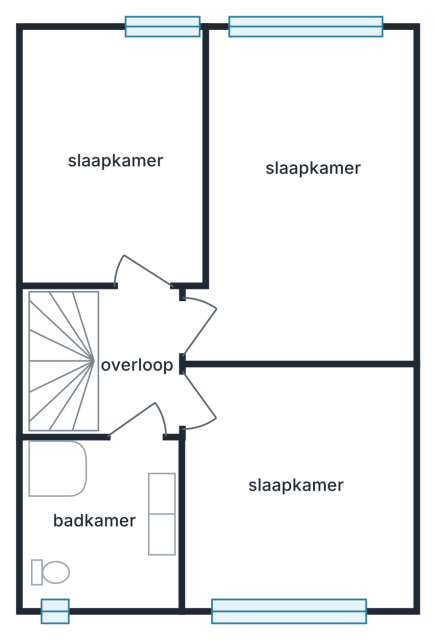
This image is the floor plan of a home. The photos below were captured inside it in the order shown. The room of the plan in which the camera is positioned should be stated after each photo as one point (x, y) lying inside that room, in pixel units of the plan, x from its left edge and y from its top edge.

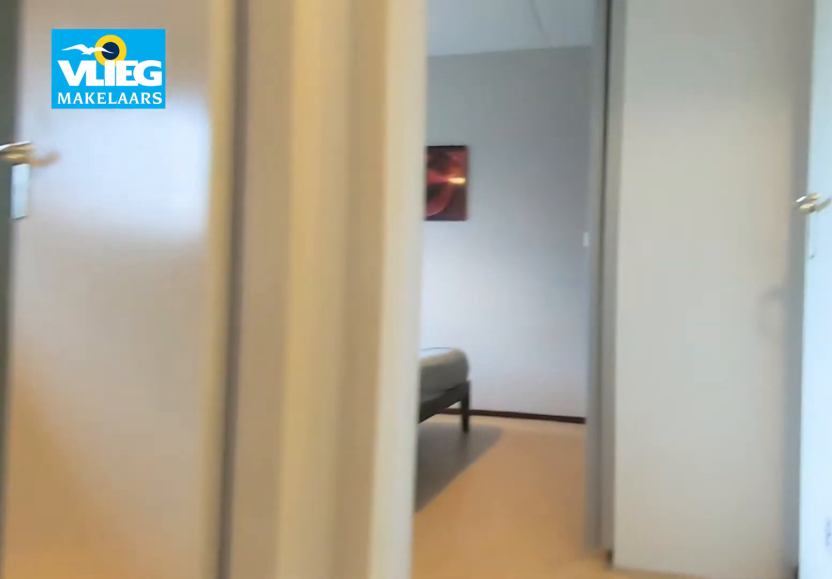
(136, 367)
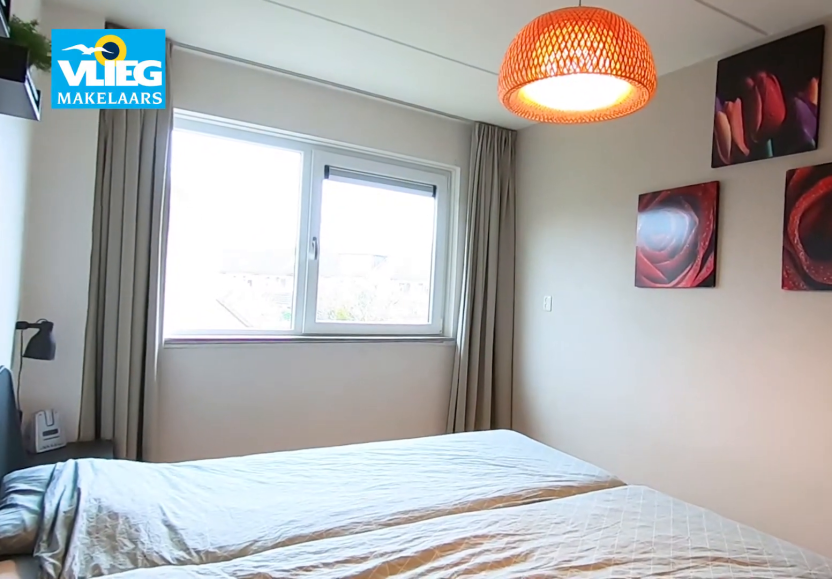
(303, 147)
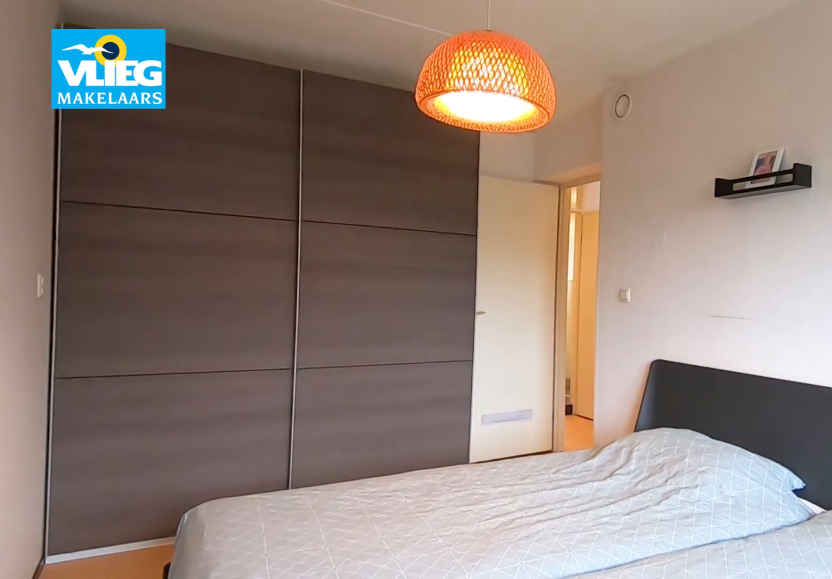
(303, 147)
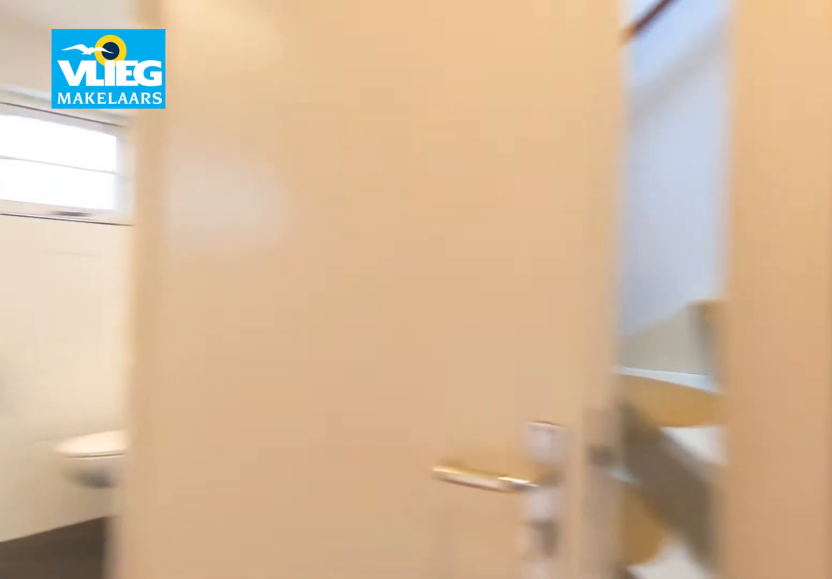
(136, 367)
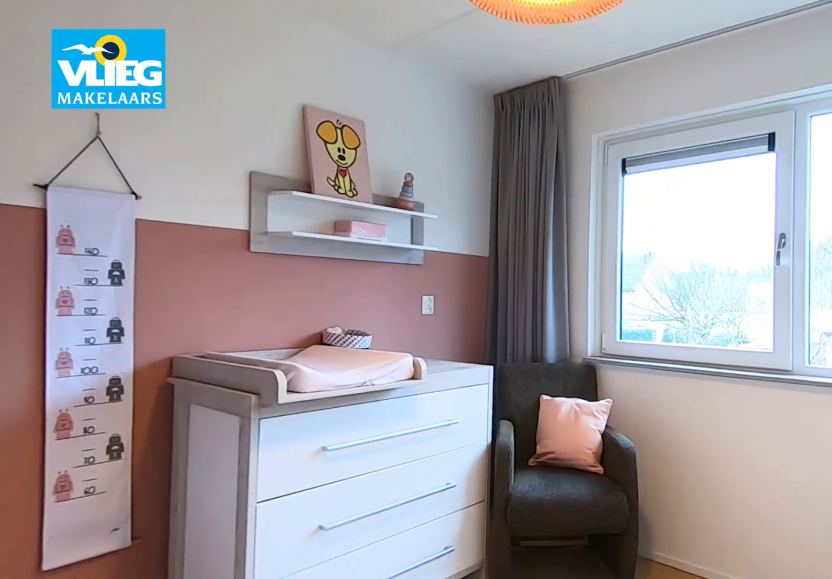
(295, 484)
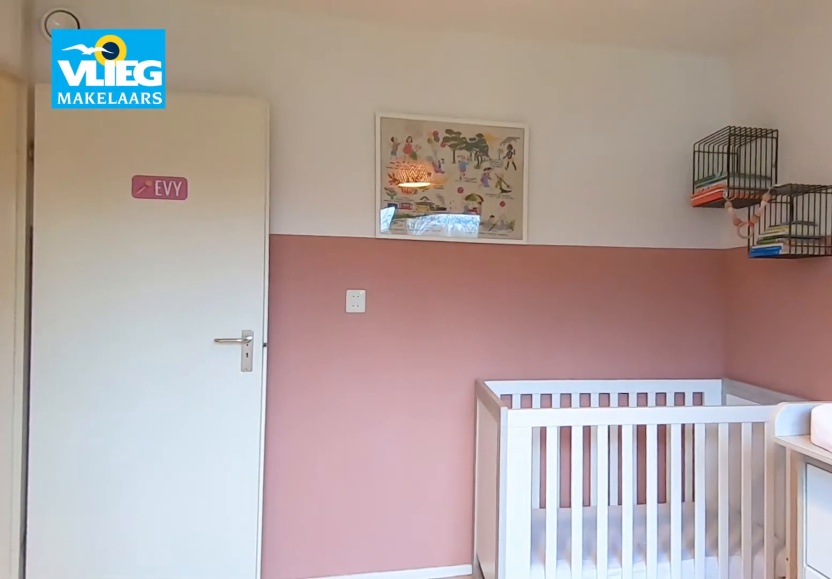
(295, 484)
